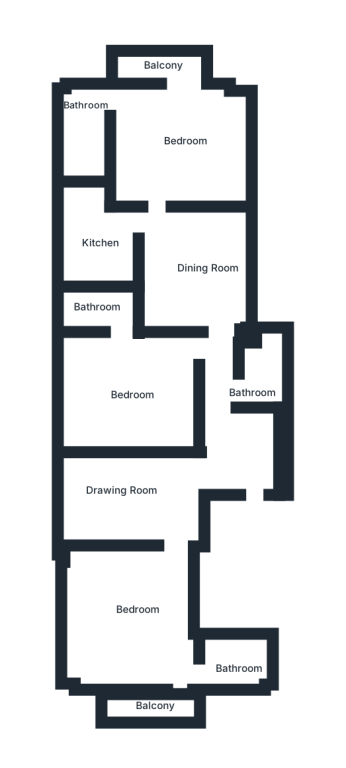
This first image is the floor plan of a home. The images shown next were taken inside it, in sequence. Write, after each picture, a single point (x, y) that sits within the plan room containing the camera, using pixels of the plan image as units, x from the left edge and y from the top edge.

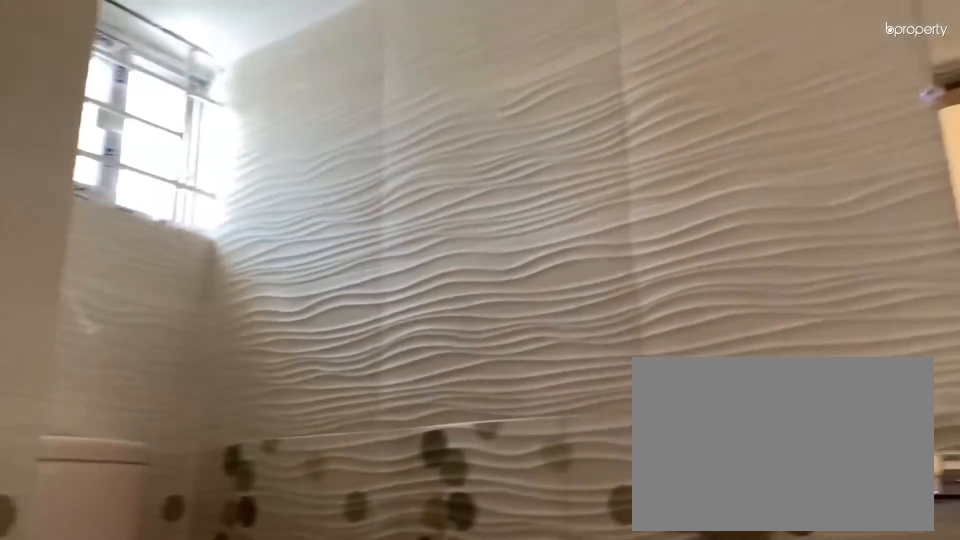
(266, 368)
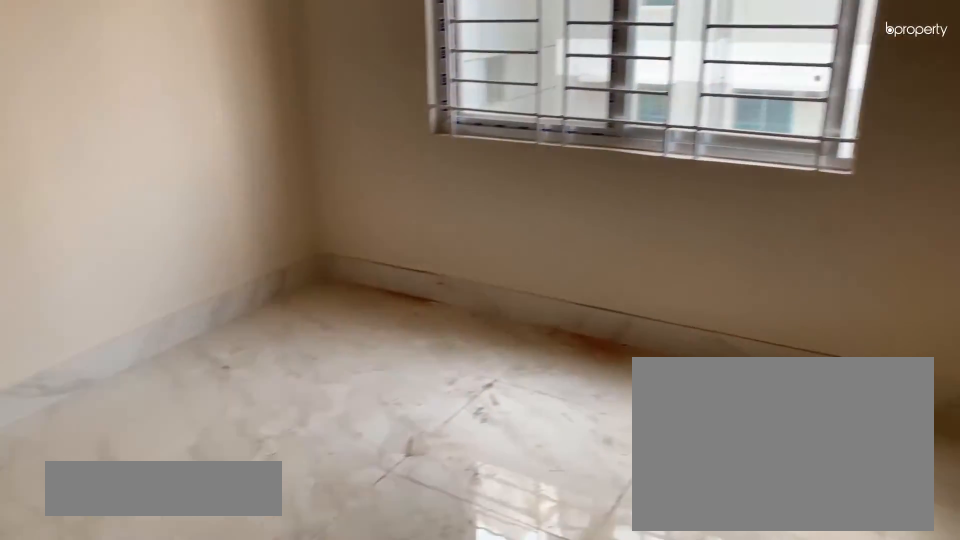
(122, 381)
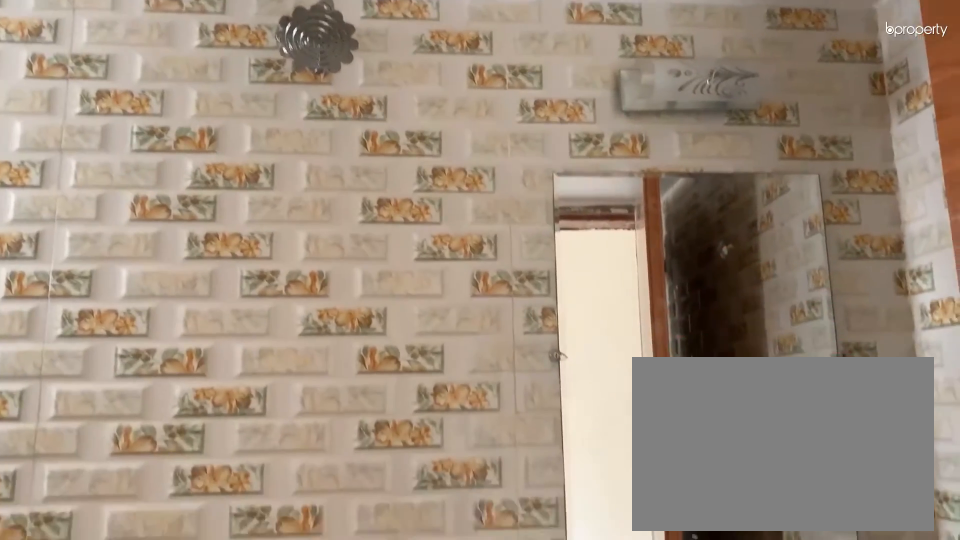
(107, 305)
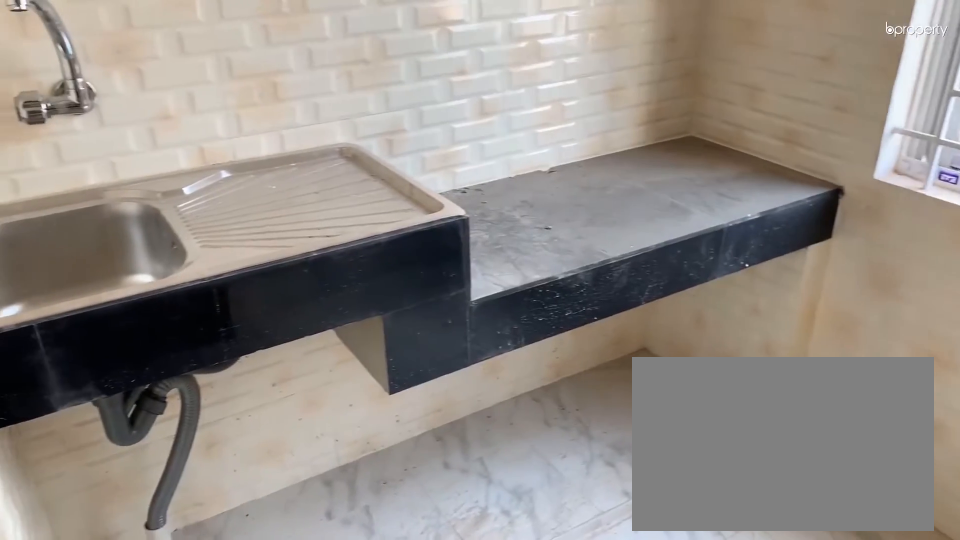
(105, 230)
